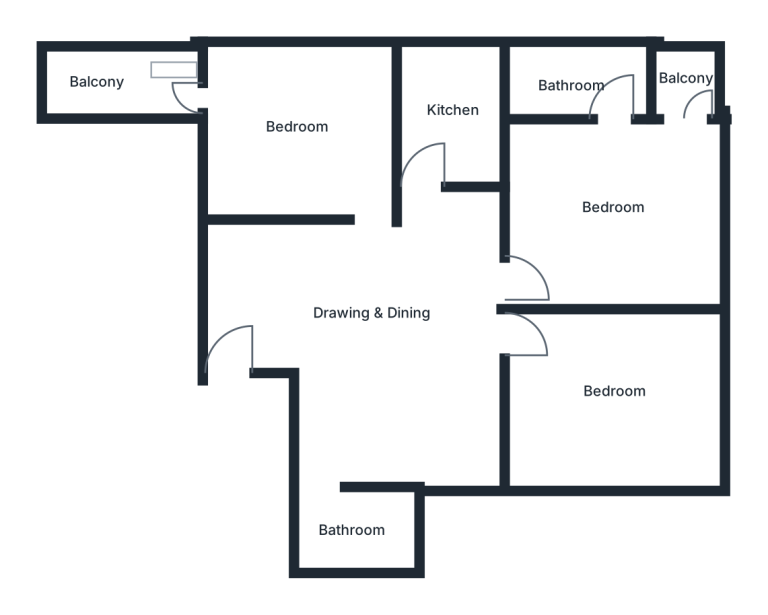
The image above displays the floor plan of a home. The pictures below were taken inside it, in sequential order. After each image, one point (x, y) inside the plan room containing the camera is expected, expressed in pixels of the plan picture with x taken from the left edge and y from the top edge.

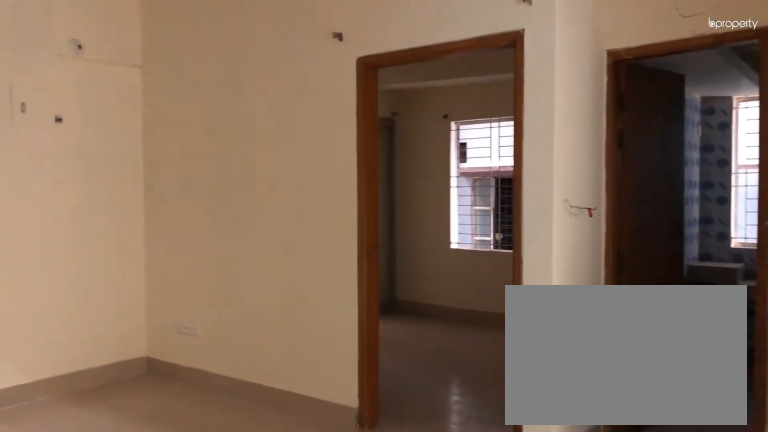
(369, 313)
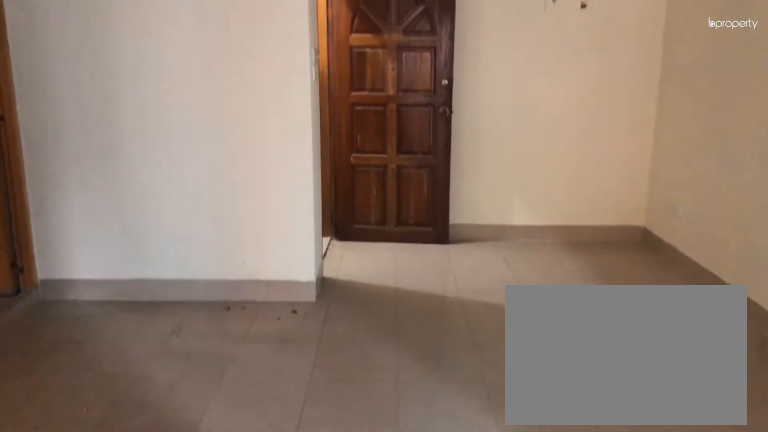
(369, 313)
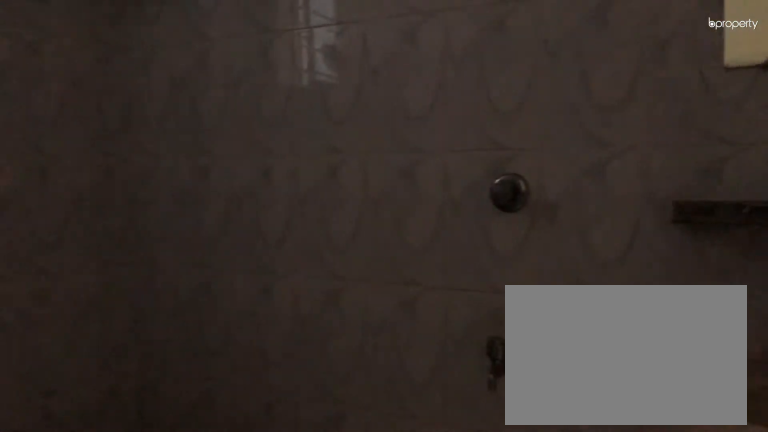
(352, 530)
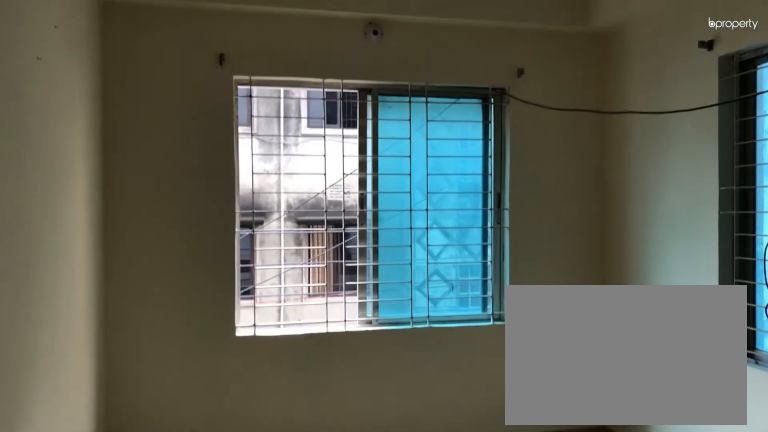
(616, 393)
